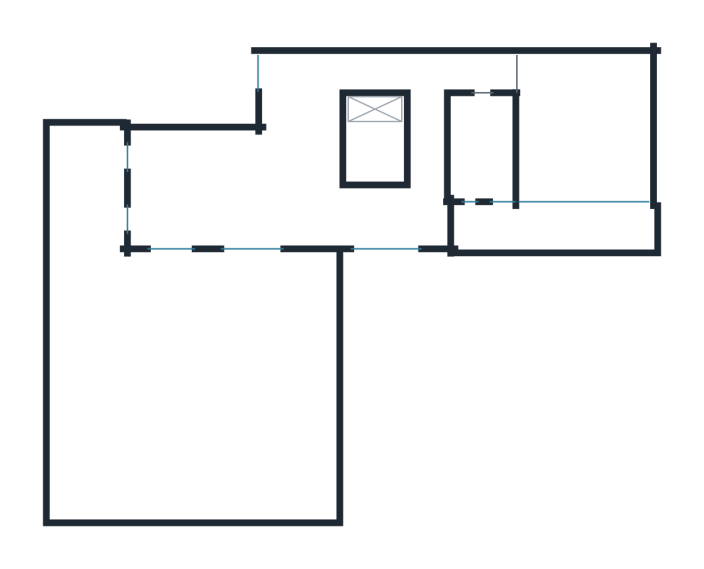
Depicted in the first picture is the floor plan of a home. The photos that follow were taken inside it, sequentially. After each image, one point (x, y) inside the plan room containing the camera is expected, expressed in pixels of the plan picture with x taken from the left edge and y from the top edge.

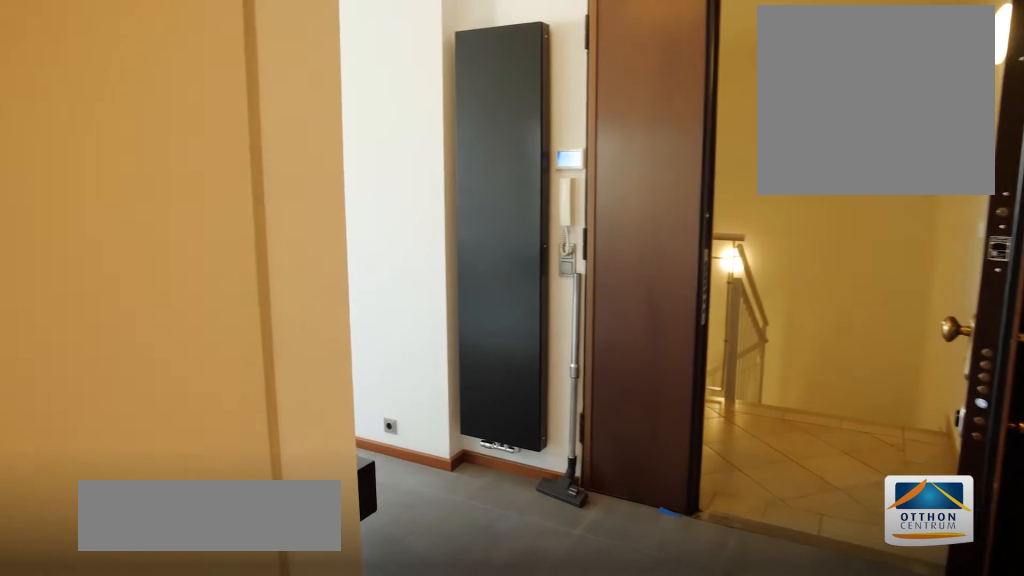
(299, 79)
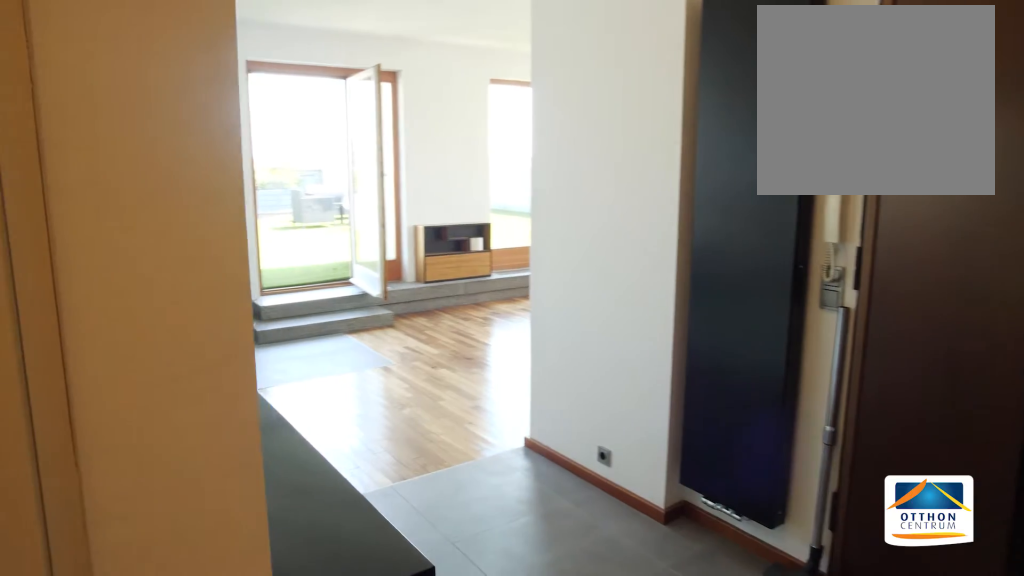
(299, 79)
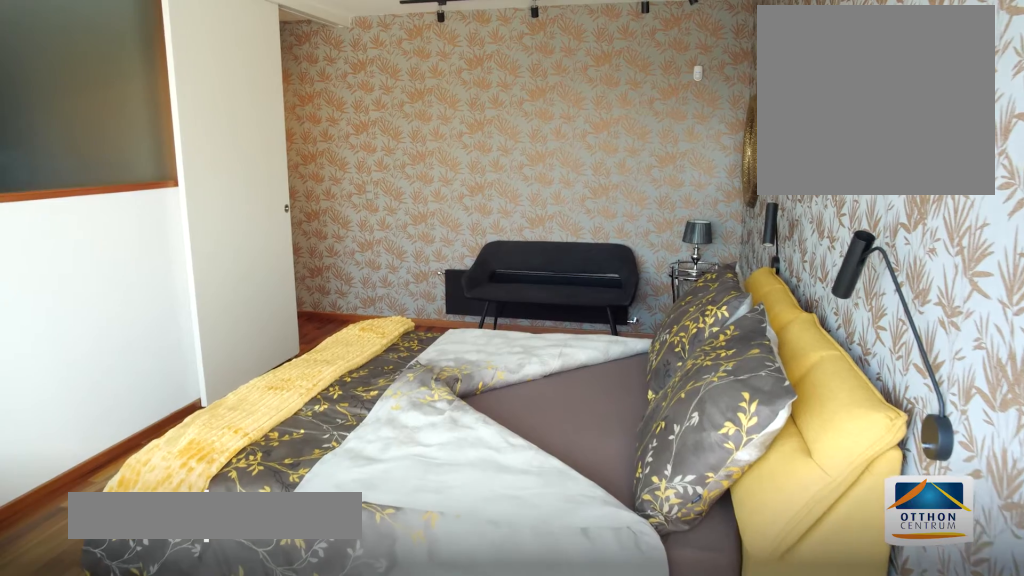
(586, 144)
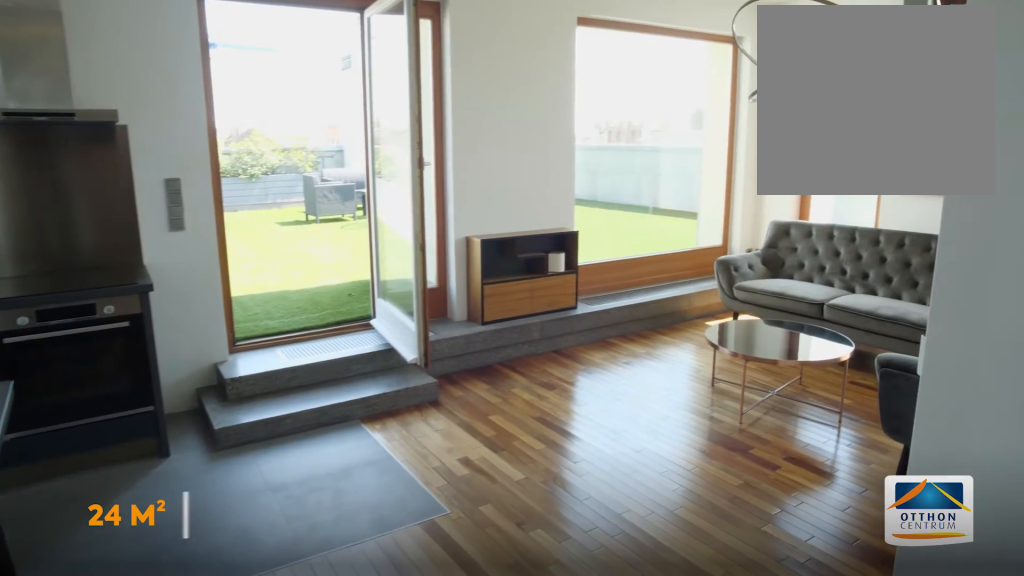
(202, 184)
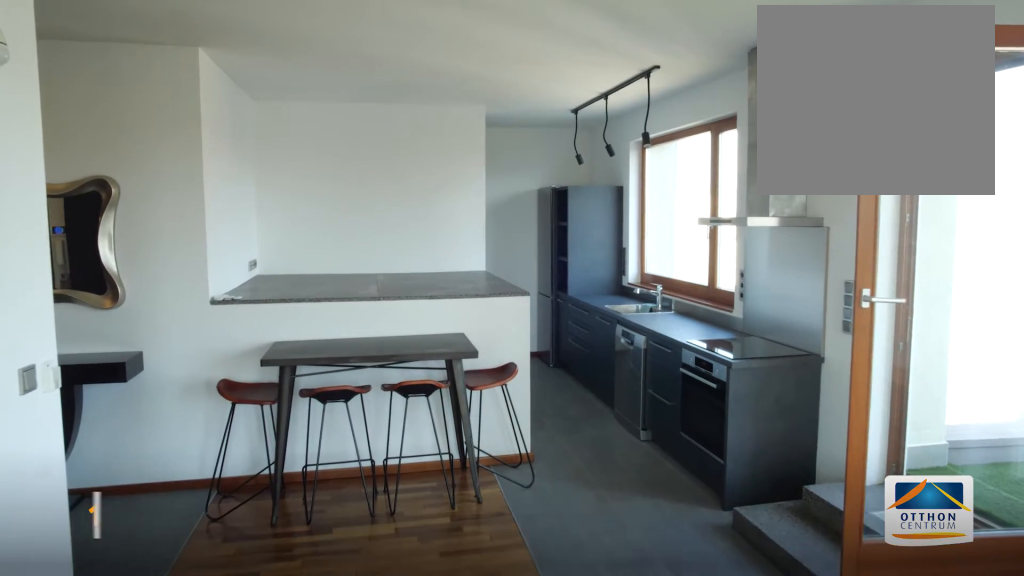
(371, 218)
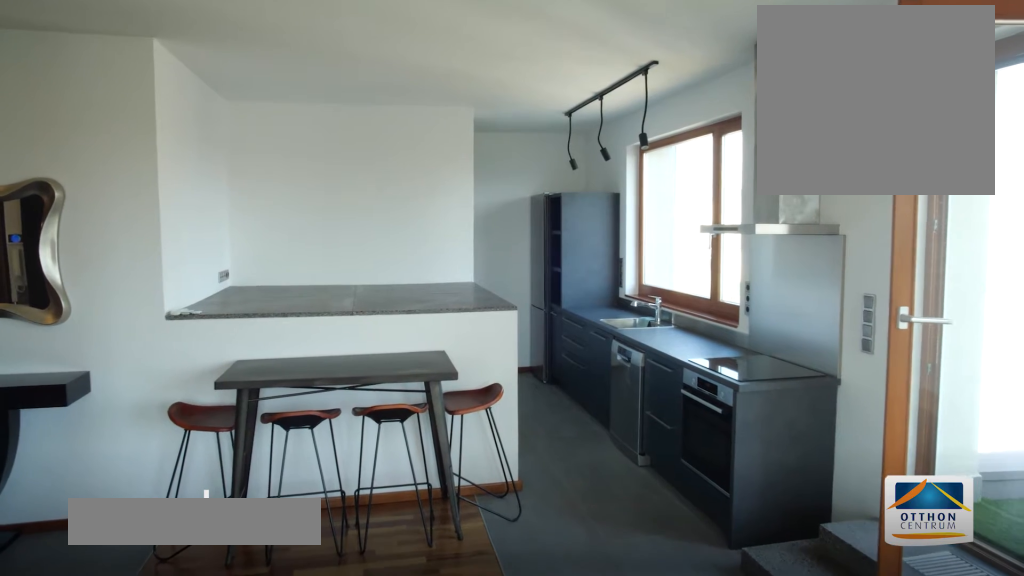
(373, 217)
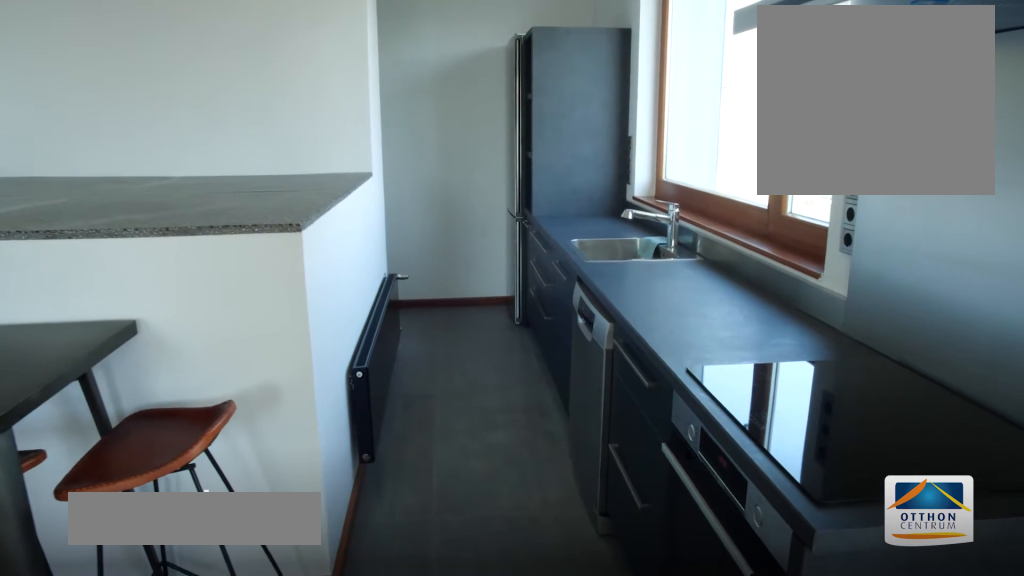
(373, 217)
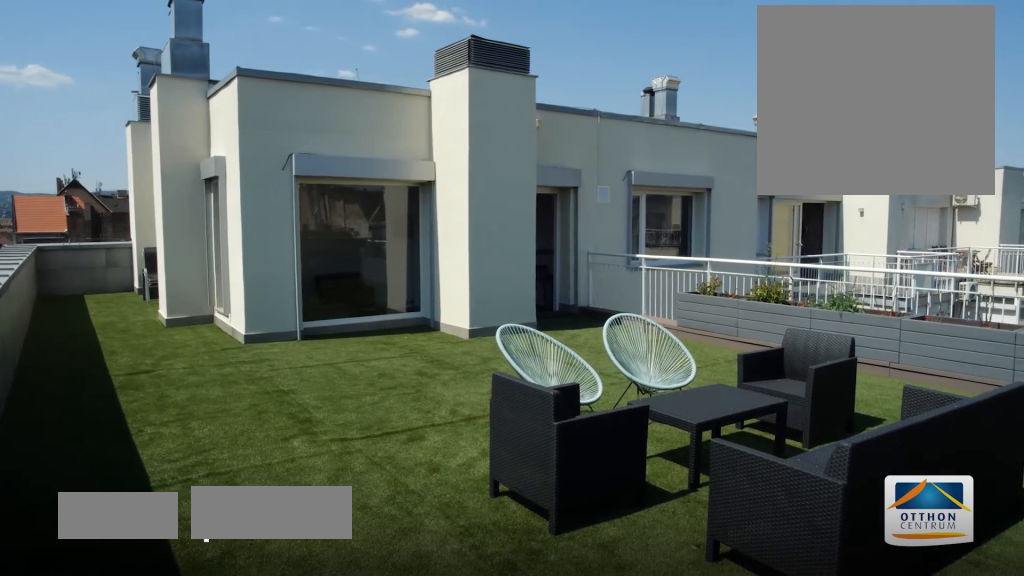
(176, 399)
